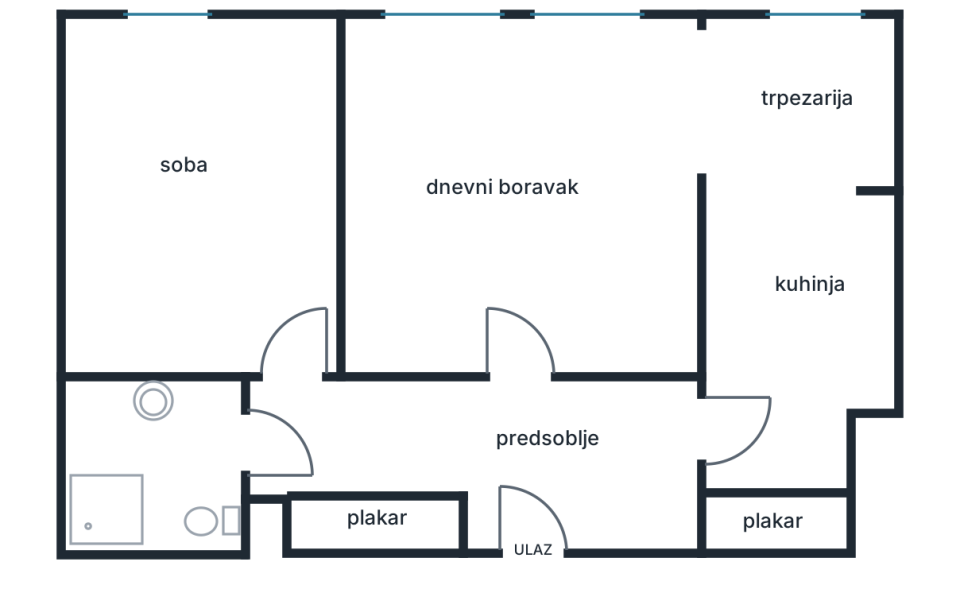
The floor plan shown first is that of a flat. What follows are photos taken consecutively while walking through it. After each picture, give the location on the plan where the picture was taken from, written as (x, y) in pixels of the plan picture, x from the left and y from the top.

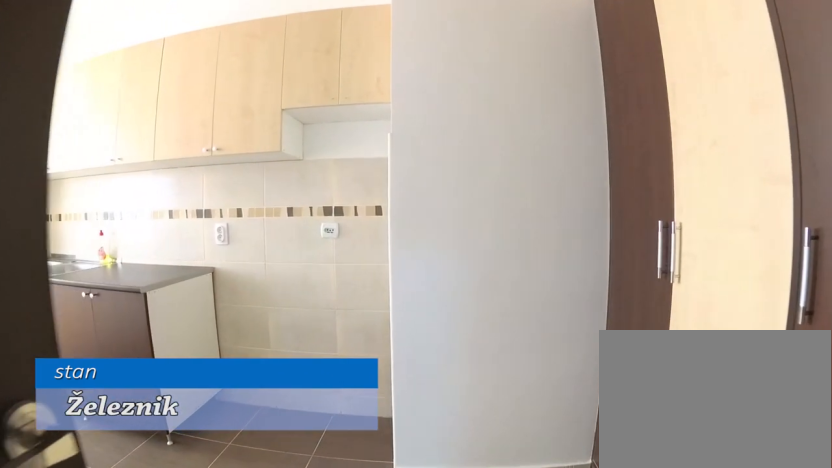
(707, 456)
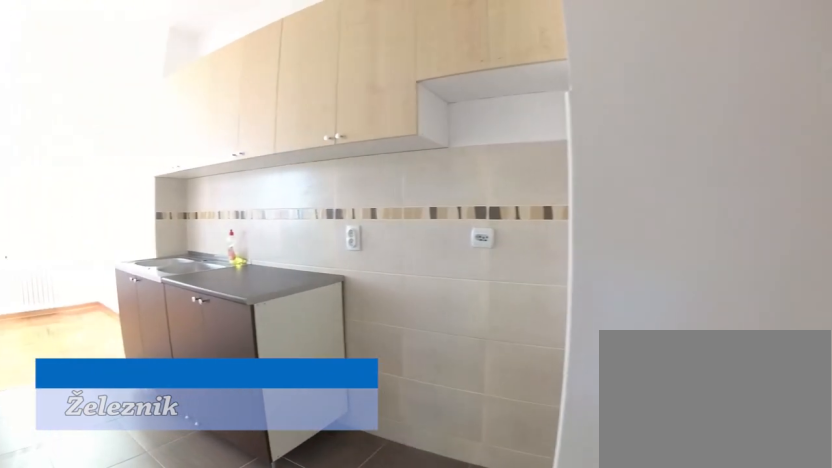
(733, 466)
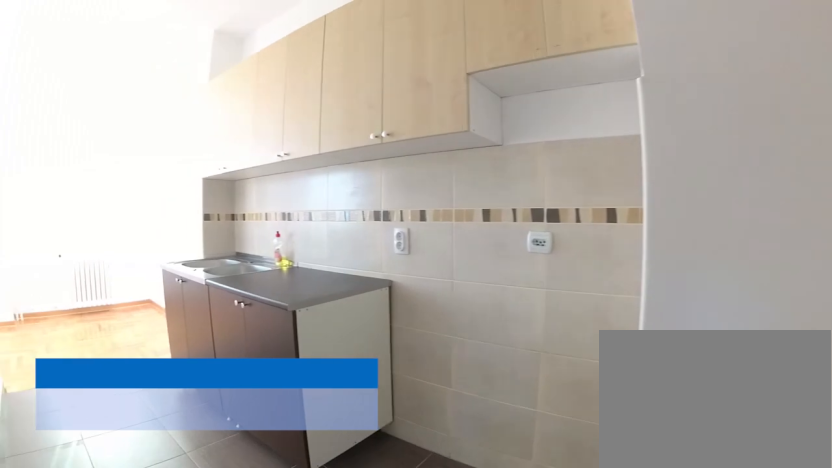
(736, 470)
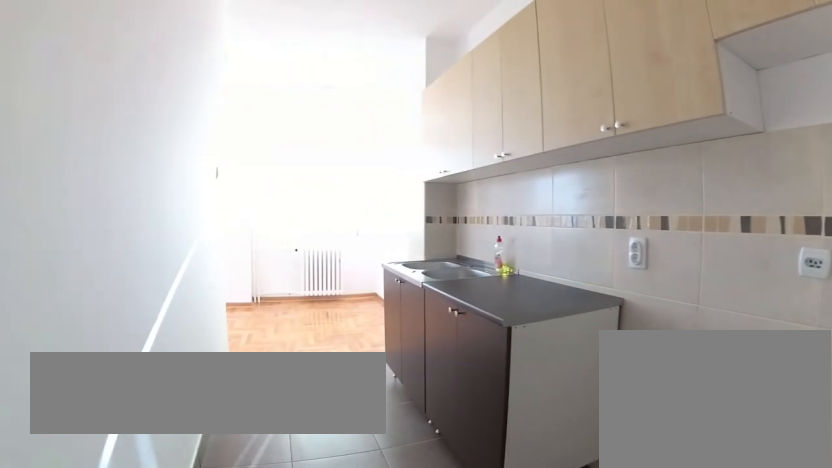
(752, 476)
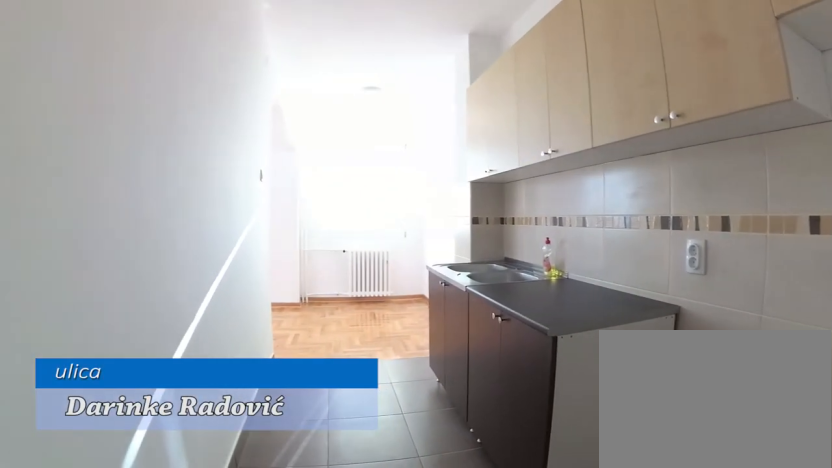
(758, 476)
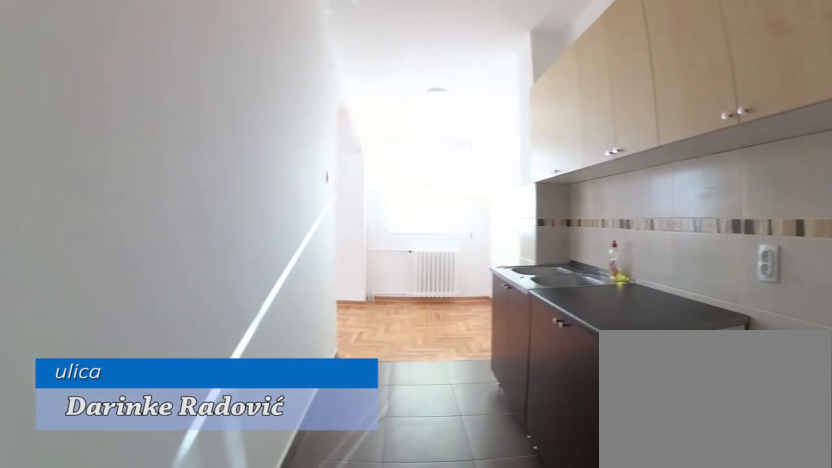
(759, 476)
